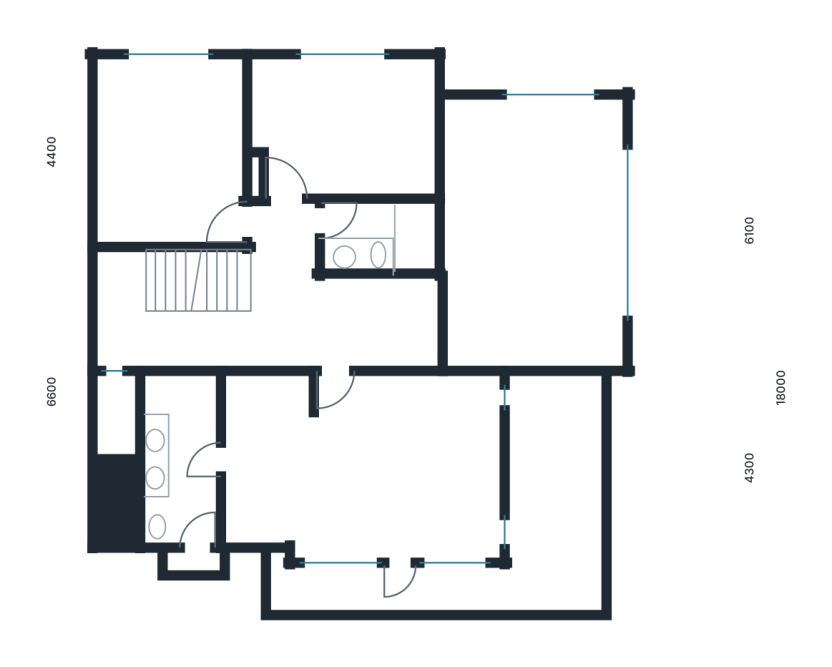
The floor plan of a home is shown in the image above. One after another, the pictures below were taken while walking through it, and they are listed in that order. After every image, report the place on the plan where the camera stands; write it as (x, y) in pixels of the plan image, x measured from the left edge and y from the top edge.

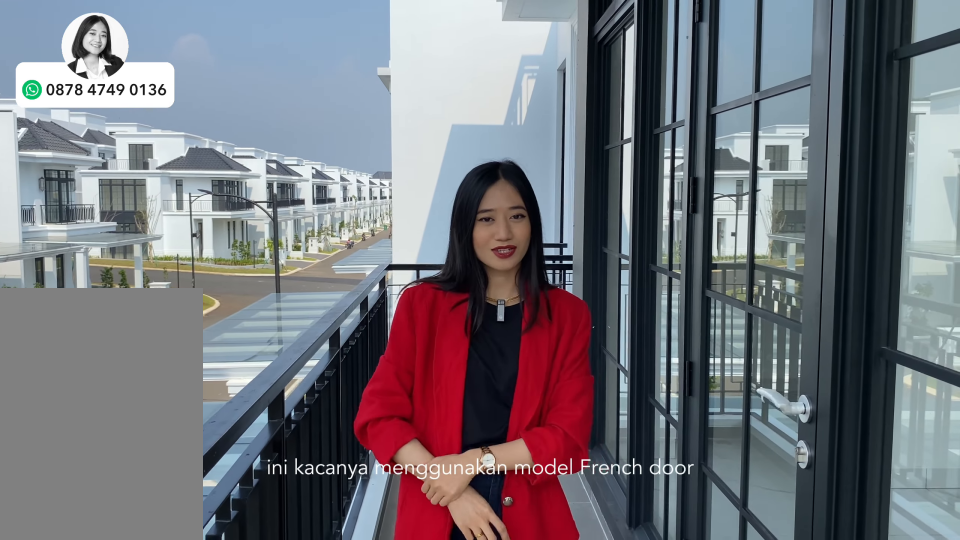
(436, 593)
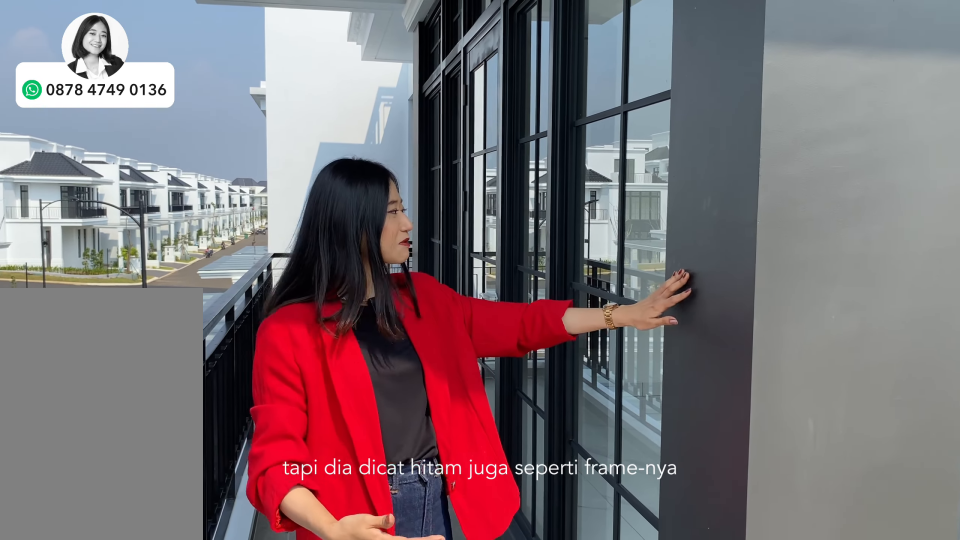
(436, 593)
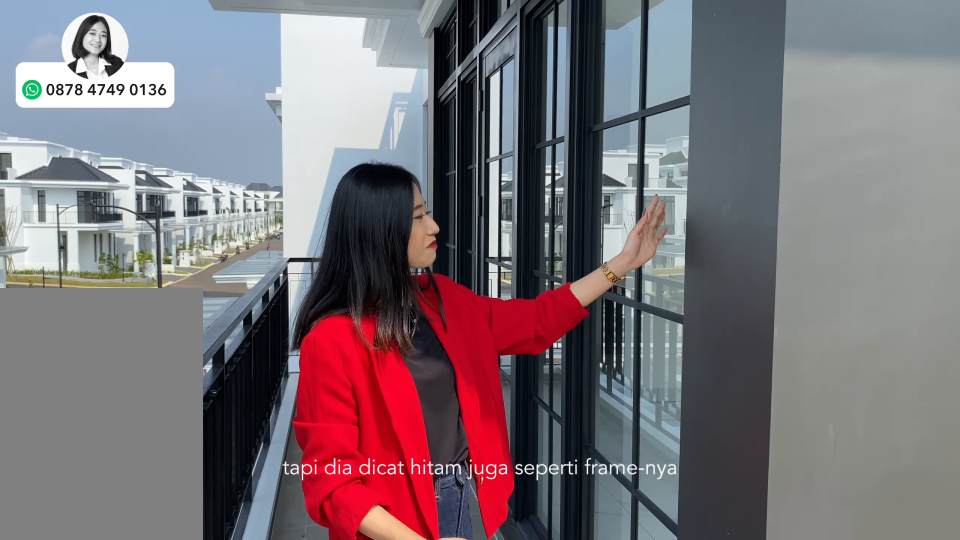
(436, 593)
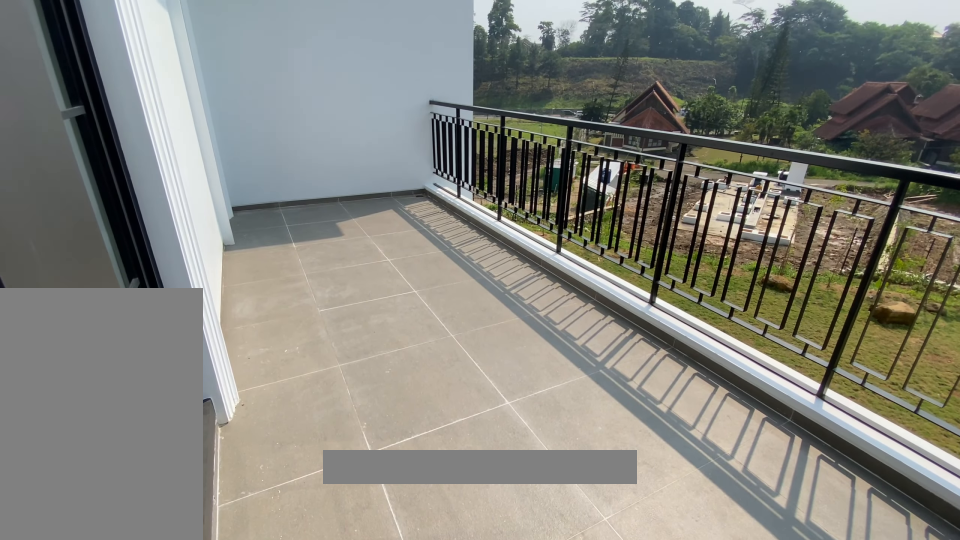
(566, 479)
